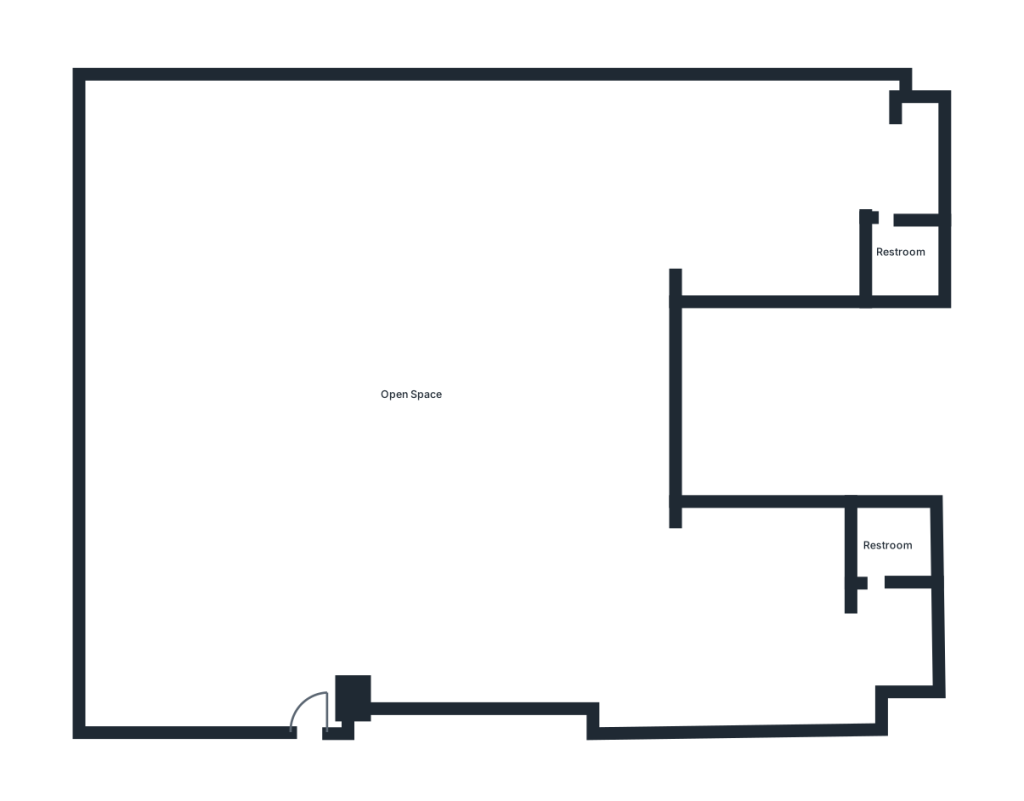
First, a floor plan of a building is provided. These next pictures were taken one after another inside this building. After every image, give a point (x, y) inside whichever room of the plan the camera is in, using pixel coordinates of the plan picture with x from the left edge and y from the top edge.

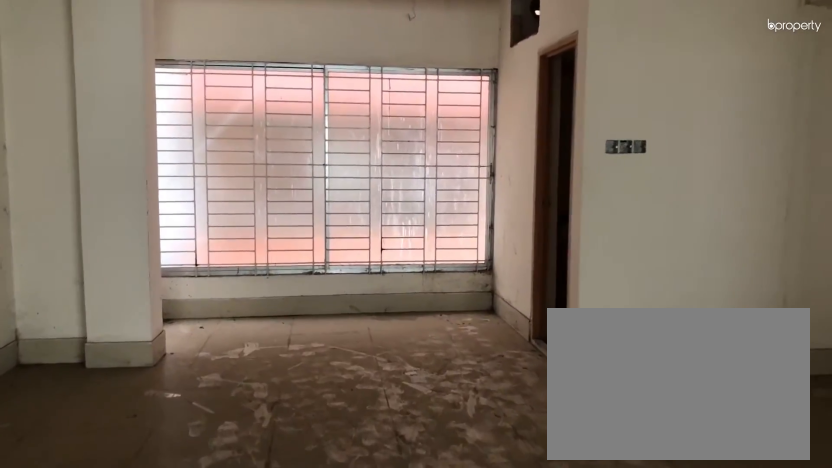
(709, 181)
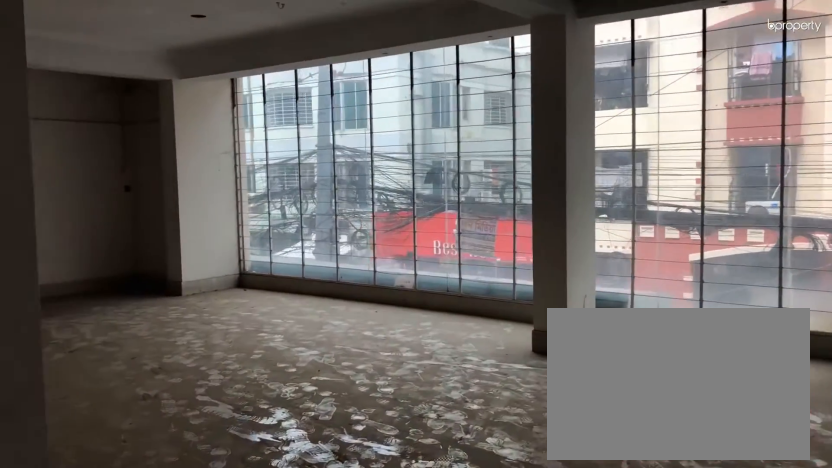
(750, 615)
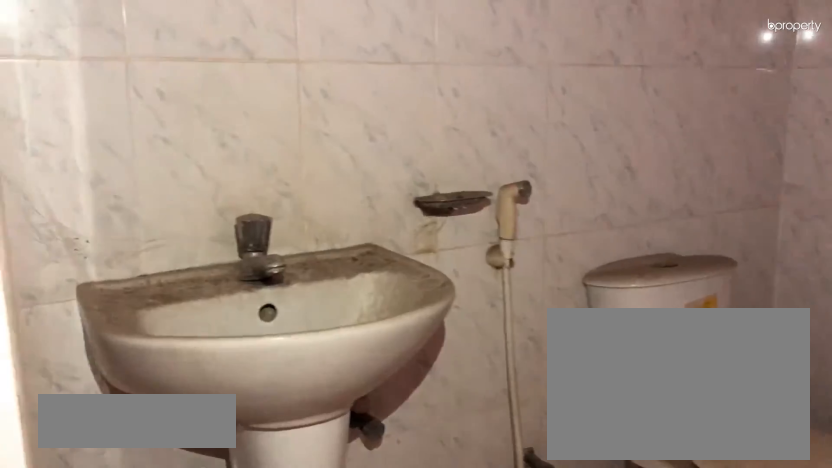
(904, 254)
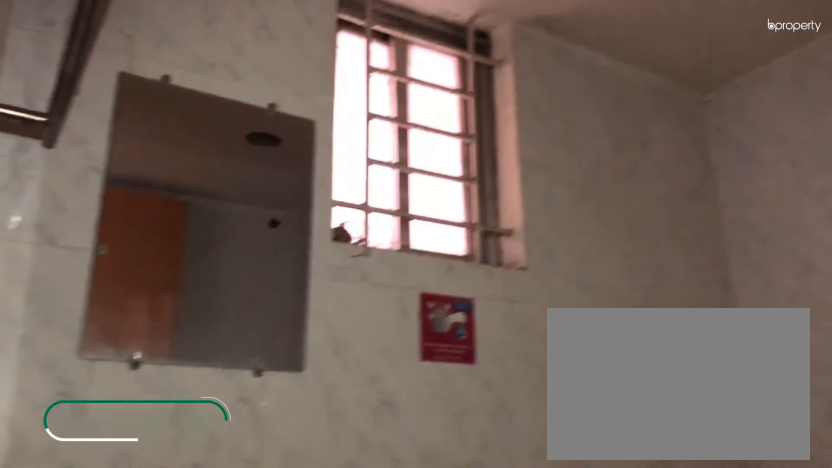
(904, 254)
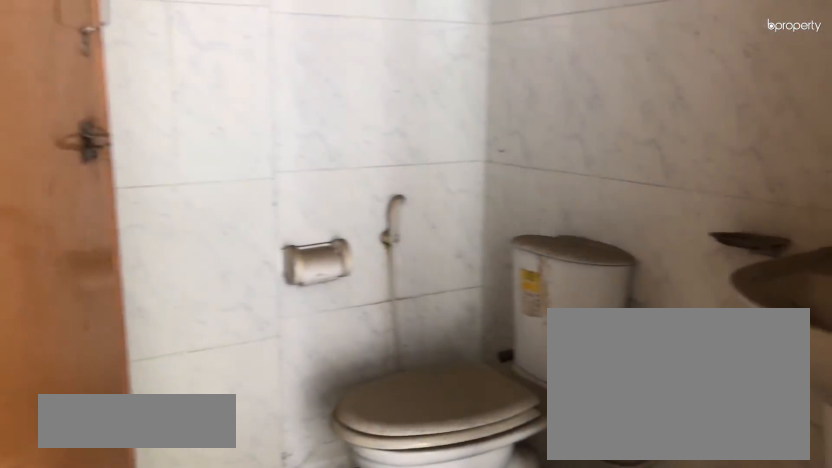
(887, 547)
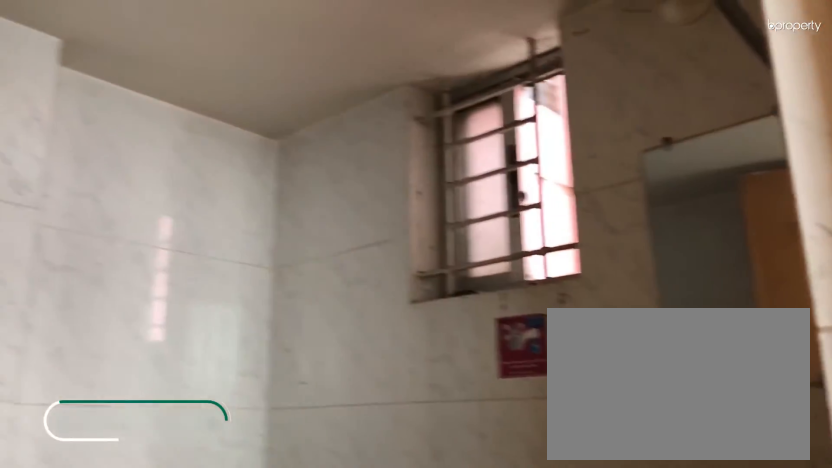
(887, 547)
